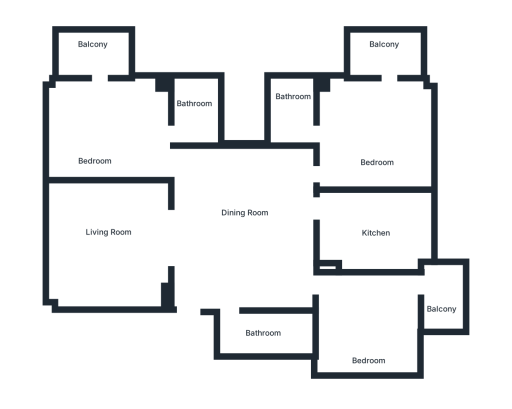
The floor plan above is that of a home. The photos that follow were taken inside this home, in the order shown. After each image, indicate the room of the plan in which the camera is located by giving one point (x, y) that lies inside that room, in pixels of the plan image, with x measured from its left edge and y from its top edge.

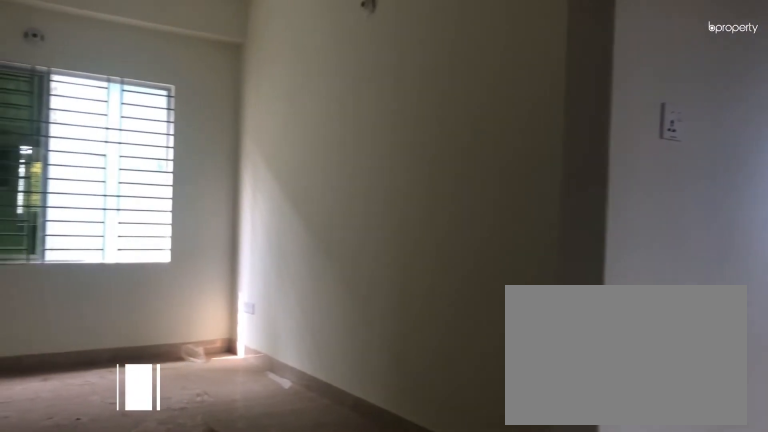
(110, 246)
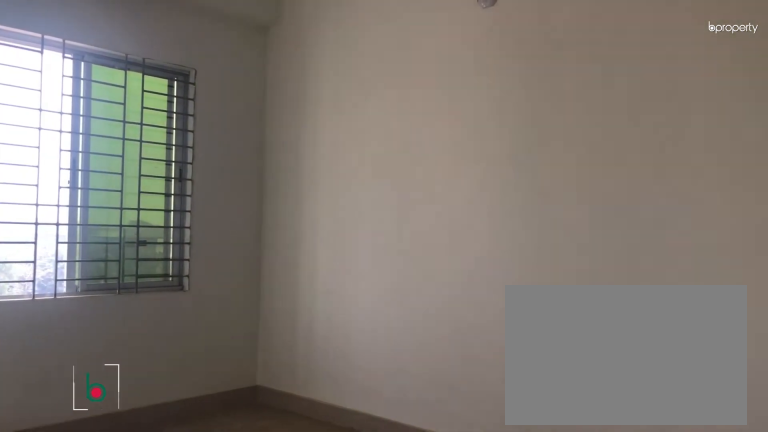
(369, 335)
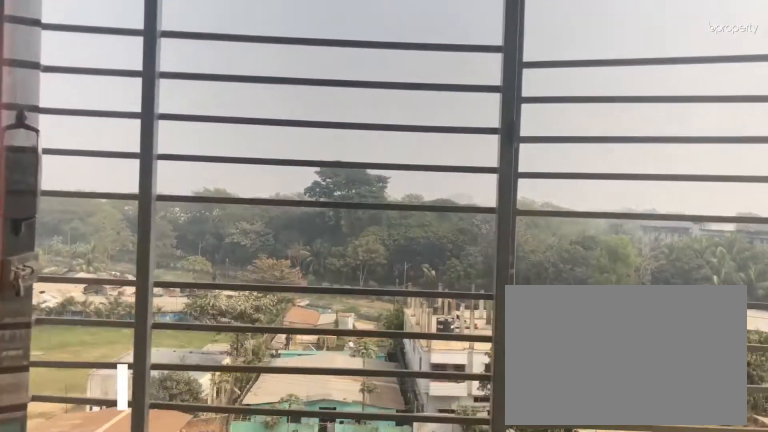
(441, 307)
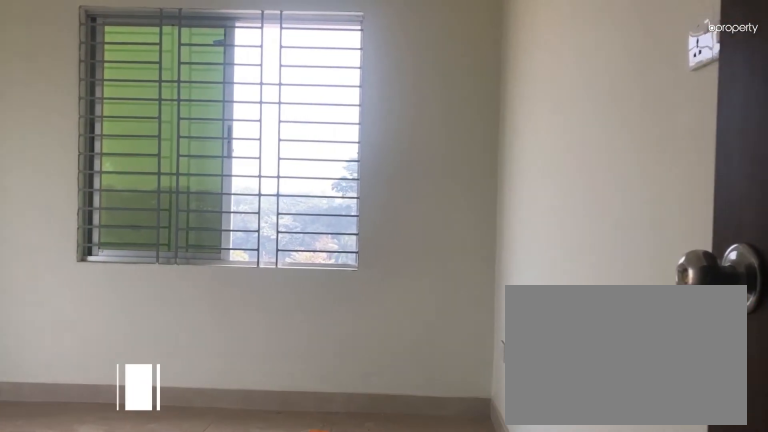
(377, 140)
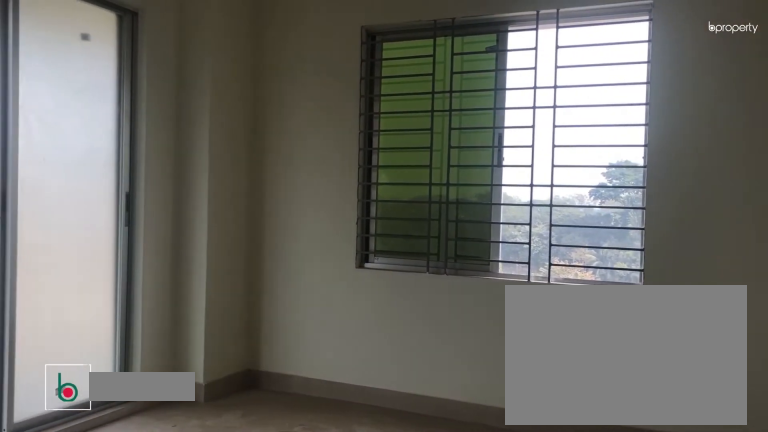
(377, 140)
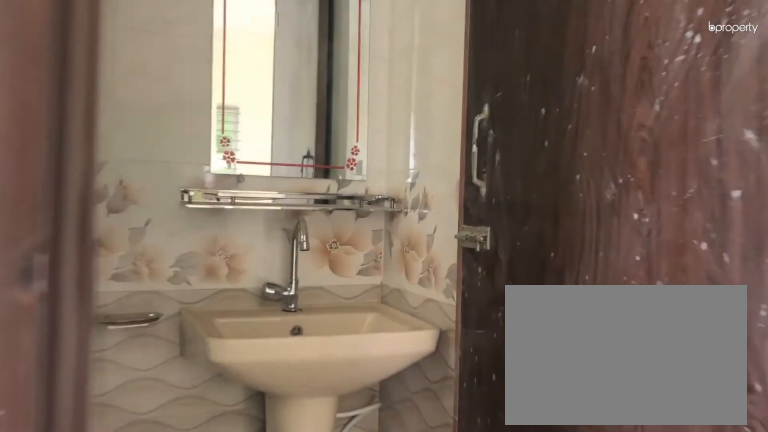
(191, 111)
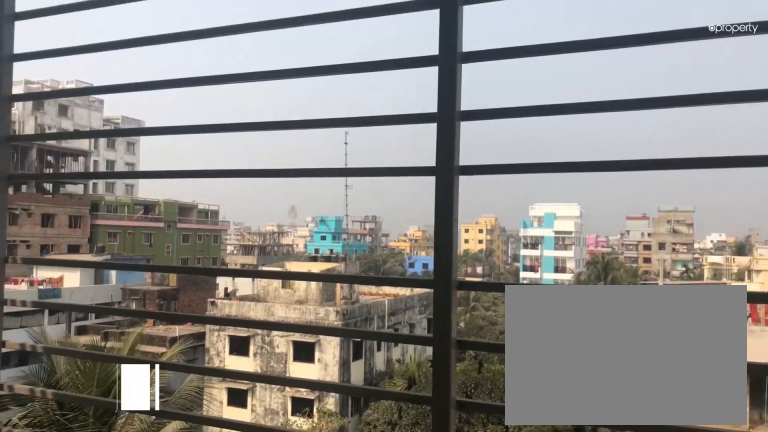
(97, 46)
